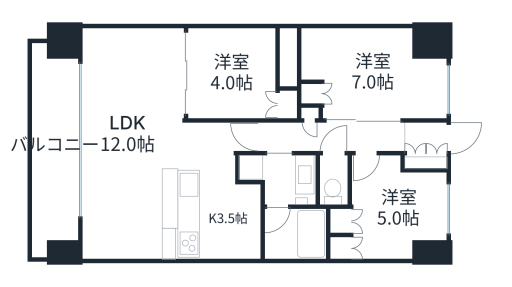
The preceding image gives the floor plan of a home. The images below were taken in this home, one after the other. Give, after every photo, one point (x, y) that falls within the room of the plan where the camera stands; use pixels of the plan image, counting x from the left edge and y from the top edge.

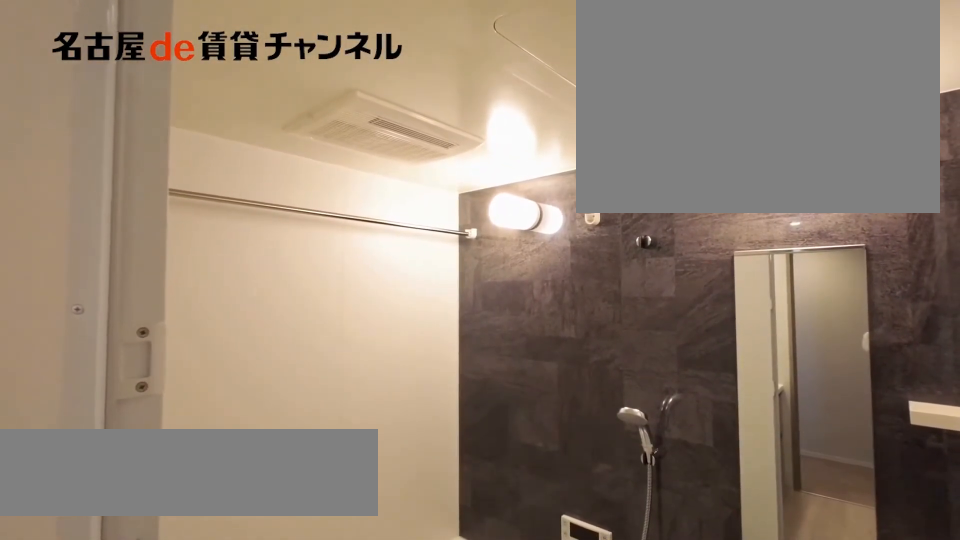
(292, 233)
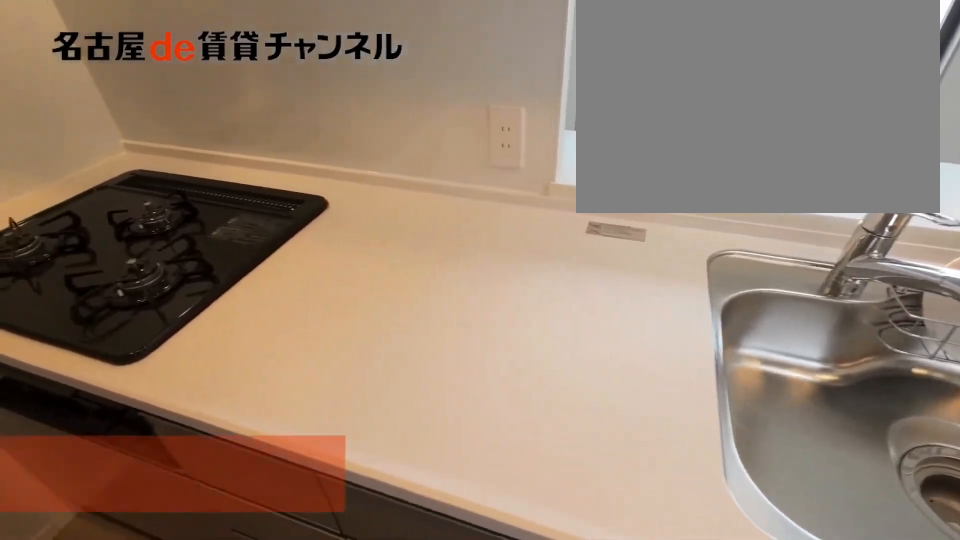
(196, 214)
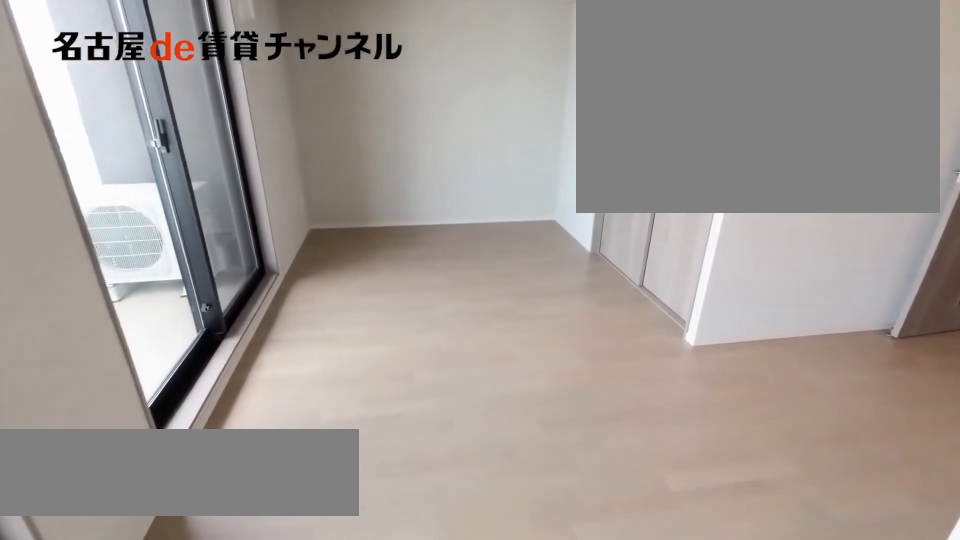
(128, 136)
